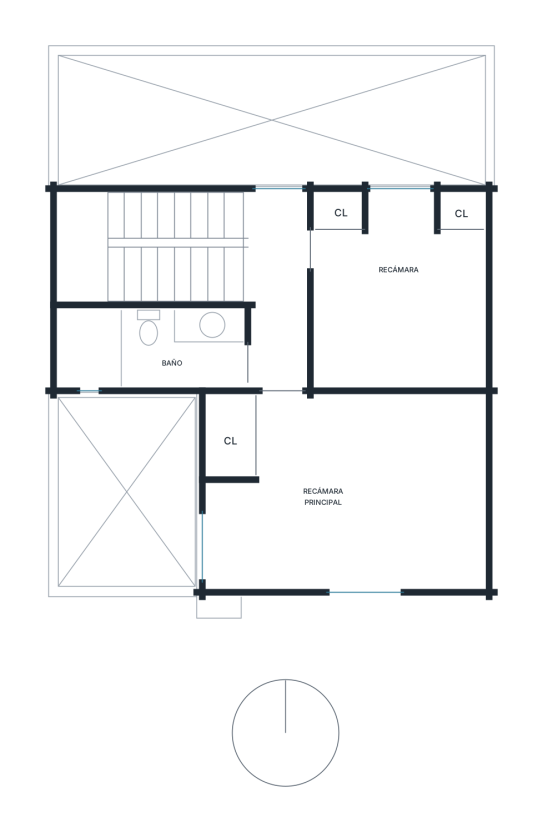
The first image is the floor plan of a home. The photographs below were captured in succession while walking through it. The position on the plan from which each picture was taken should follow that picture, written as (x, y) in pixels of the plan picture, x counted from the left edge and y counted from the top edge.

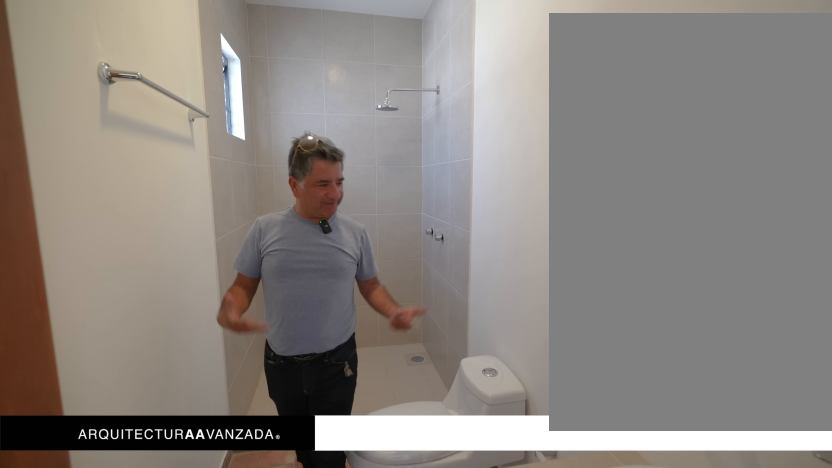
(215, 360)
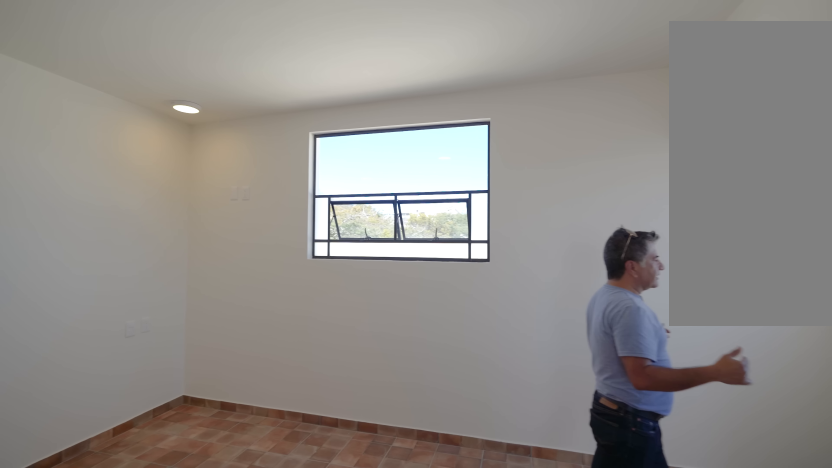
(434, 425)
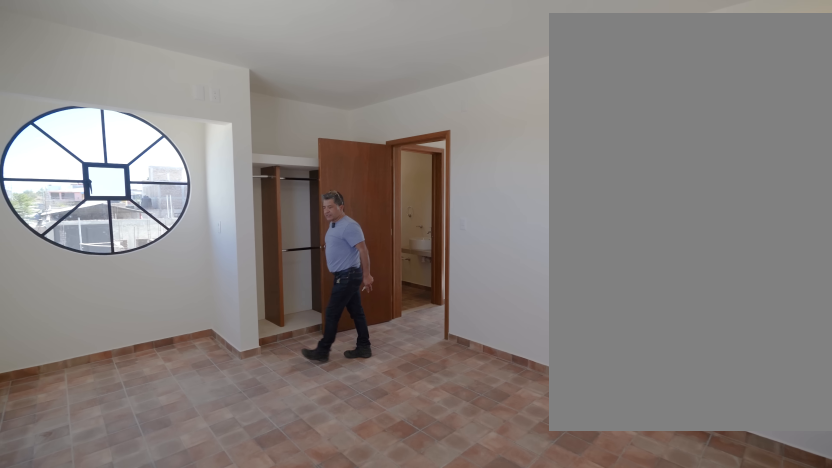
(386, 505)
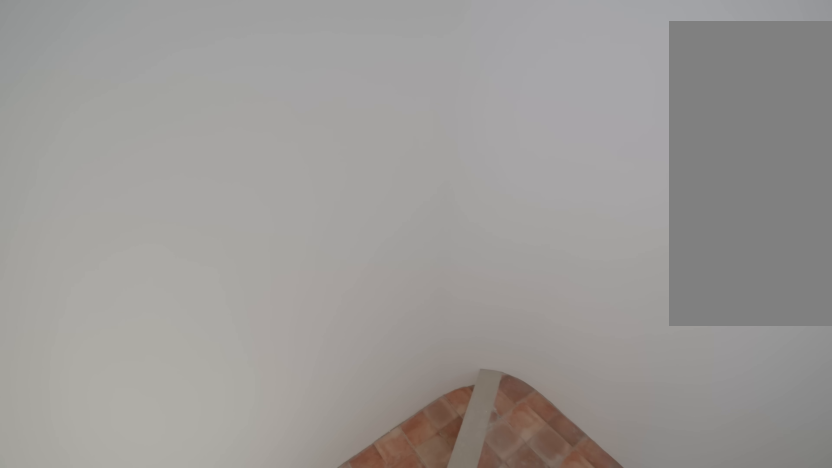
(79, 219)
